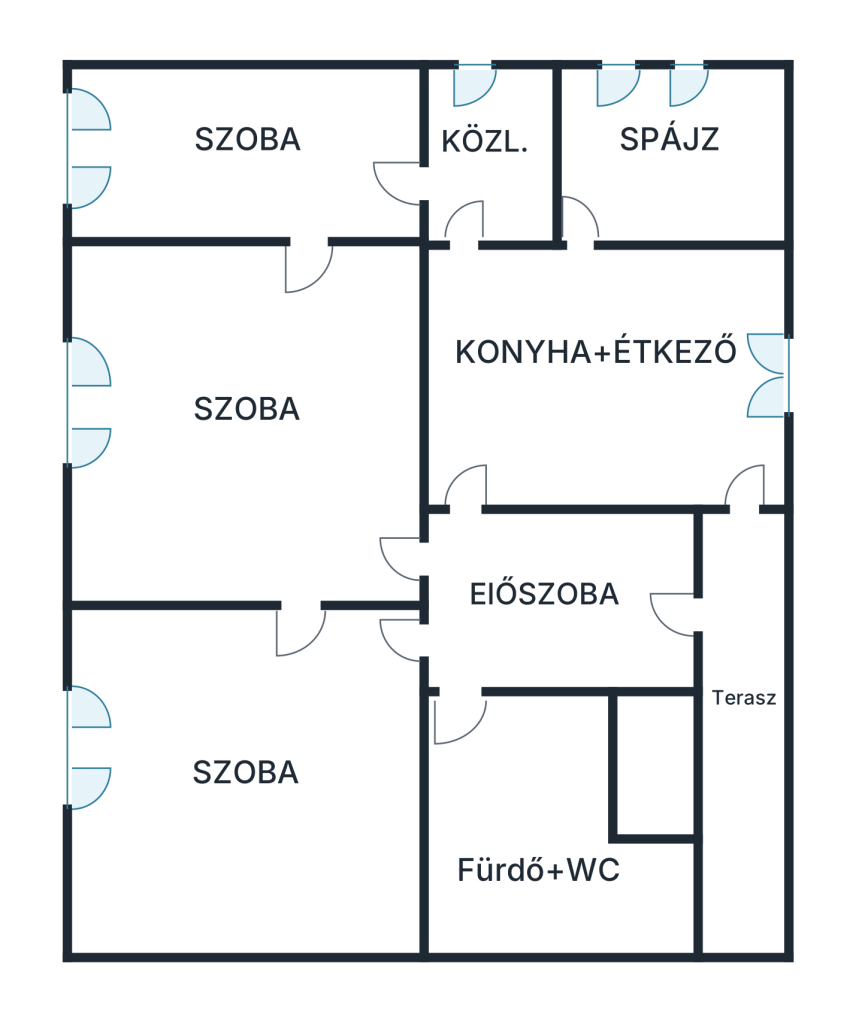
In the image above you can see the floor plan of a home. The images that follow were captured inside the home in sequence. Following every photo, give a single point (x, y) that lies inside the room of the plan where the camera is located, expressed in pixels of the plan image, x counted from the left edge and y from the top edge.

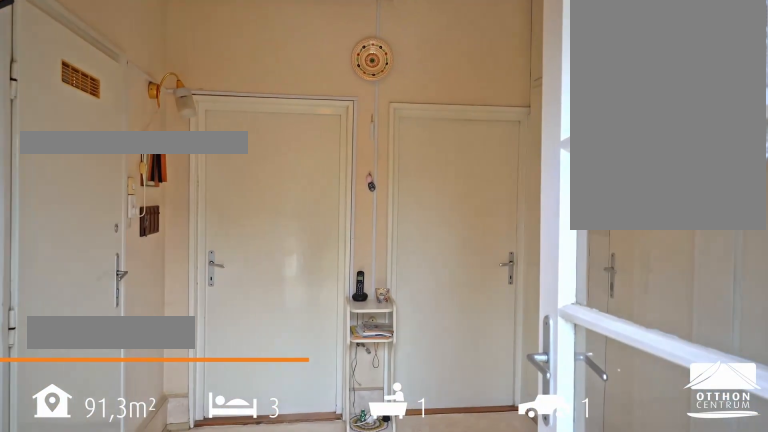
(558, 591)
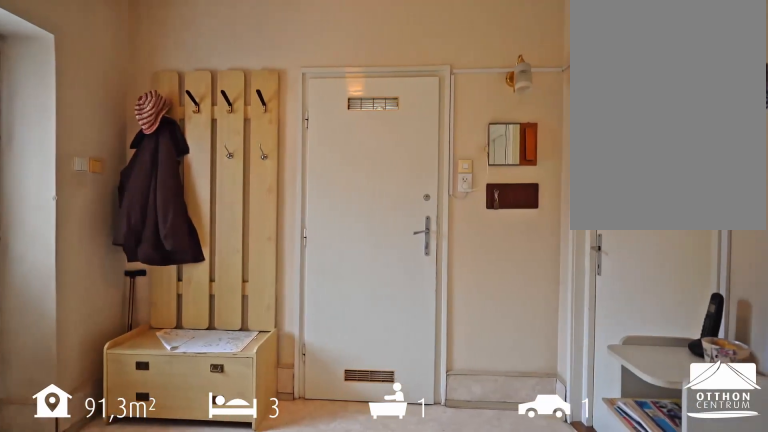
(558, 592)
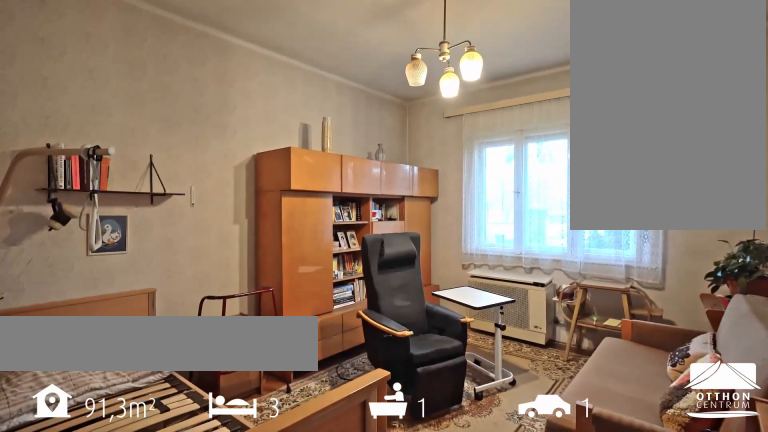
(247, 785)
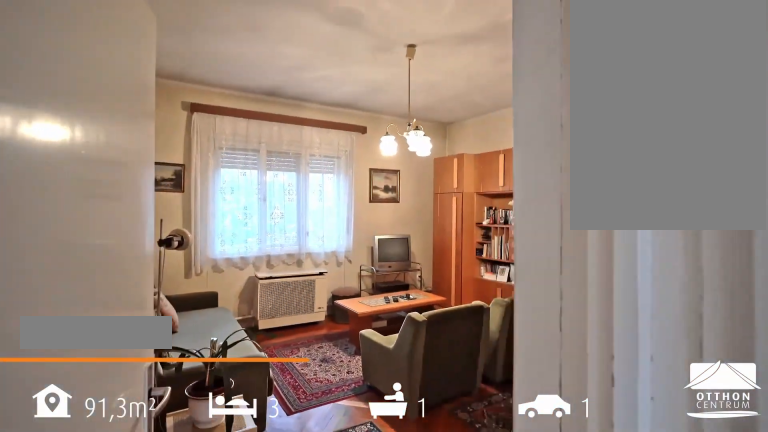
(254, 429)
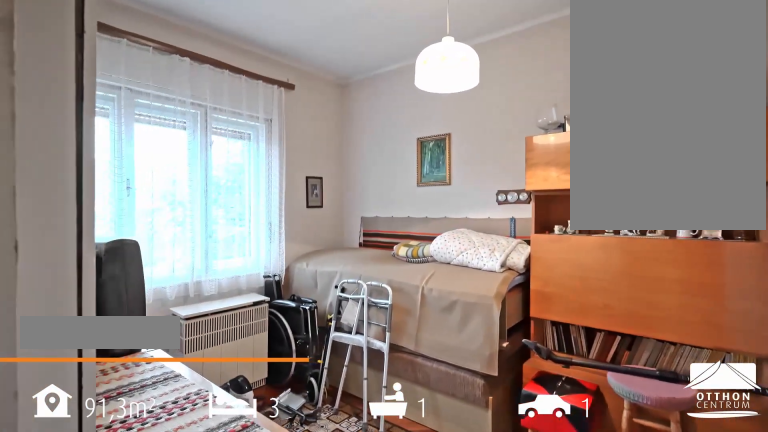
(247, 156)
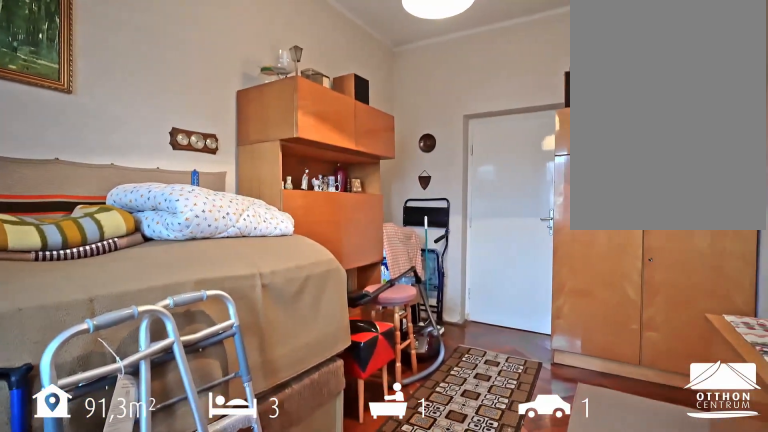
(247, 156)
